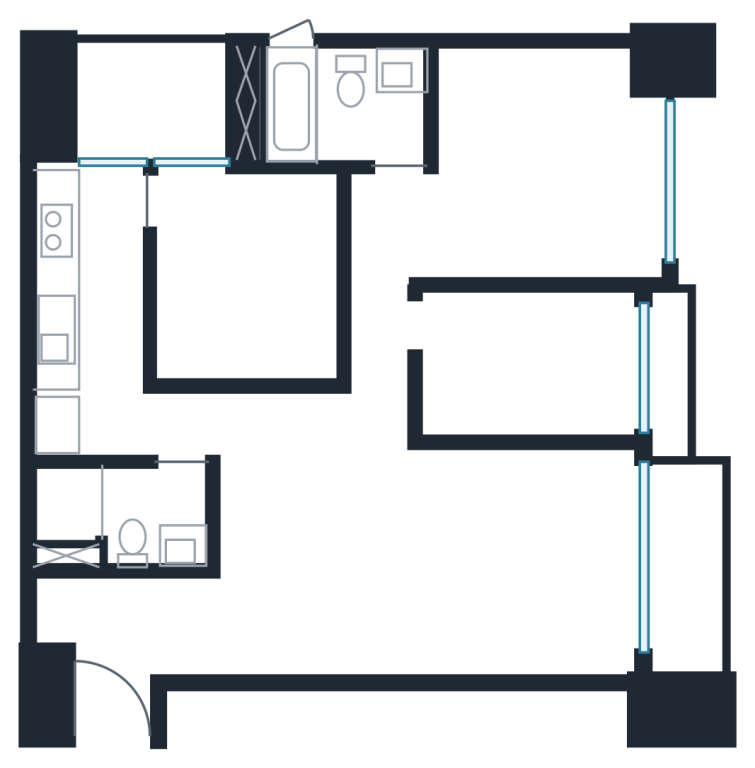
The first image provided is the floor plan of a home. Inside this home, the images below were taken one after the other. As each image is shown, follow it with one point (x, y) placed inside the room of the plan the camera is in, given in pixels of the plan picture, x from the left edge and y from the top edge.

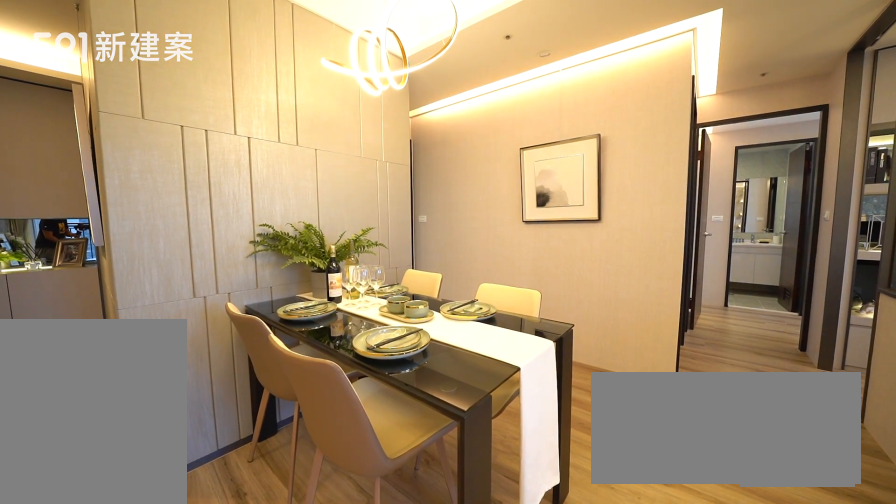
(301, 514)
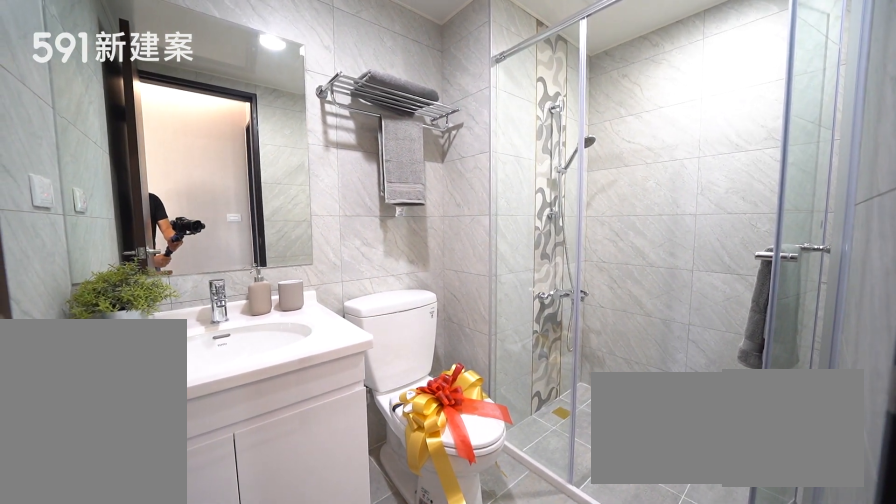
(116, 517)
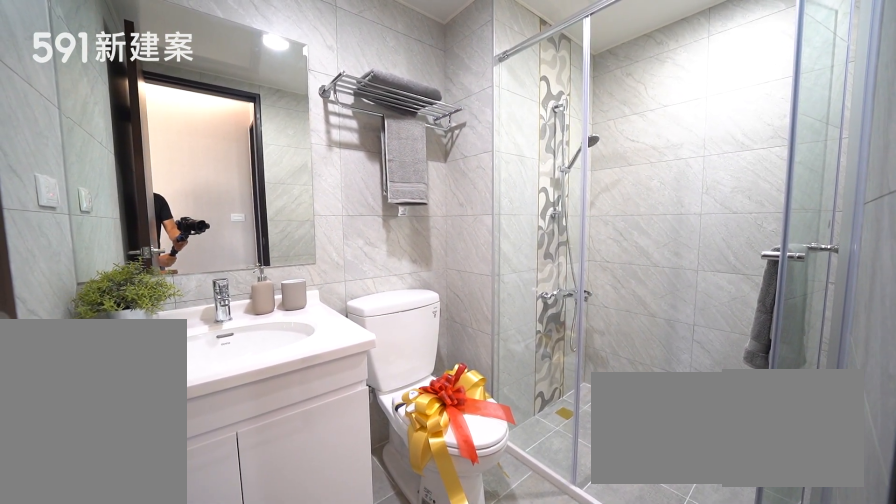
(116, 517)
